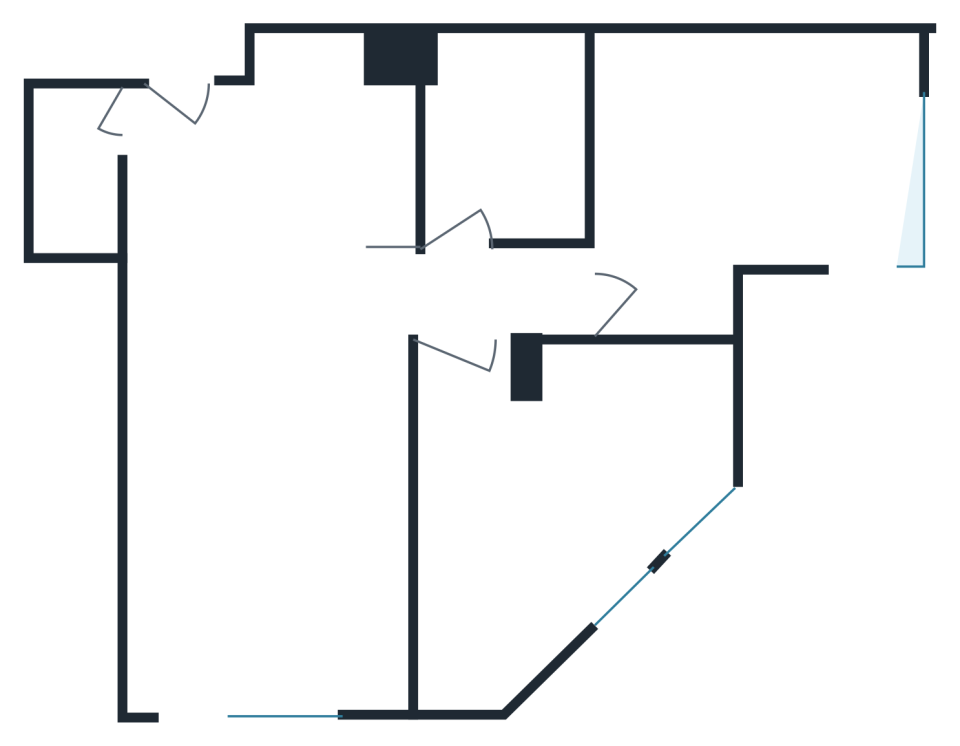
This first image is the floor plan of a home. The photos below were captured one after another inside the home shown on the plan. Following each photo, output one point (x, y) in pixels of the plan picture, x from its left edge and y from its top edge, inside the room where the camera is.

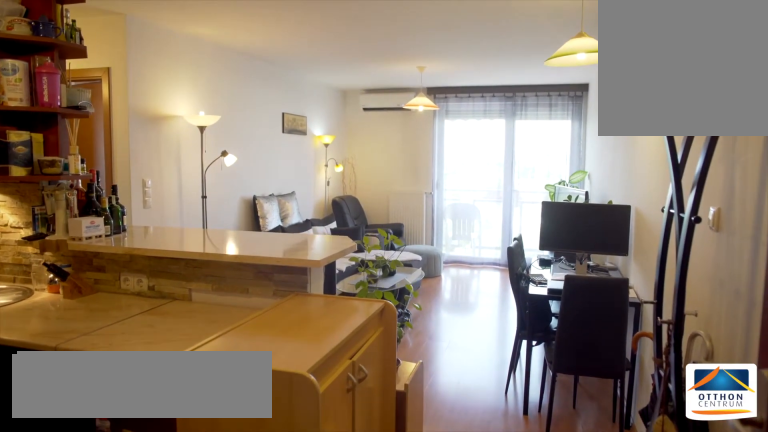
(178, 135)
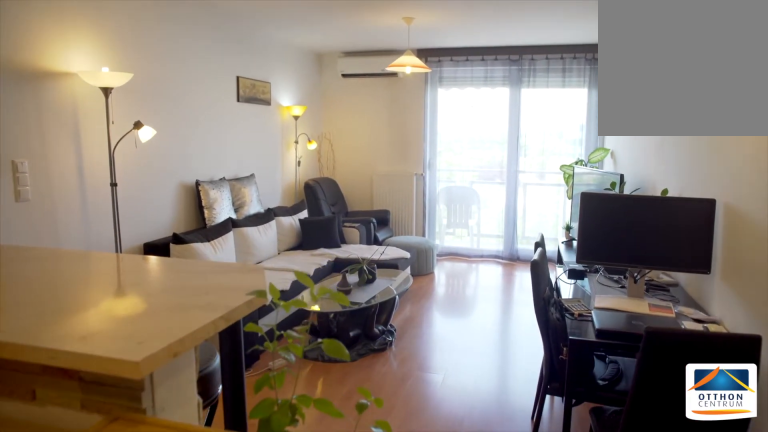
(264, 506)
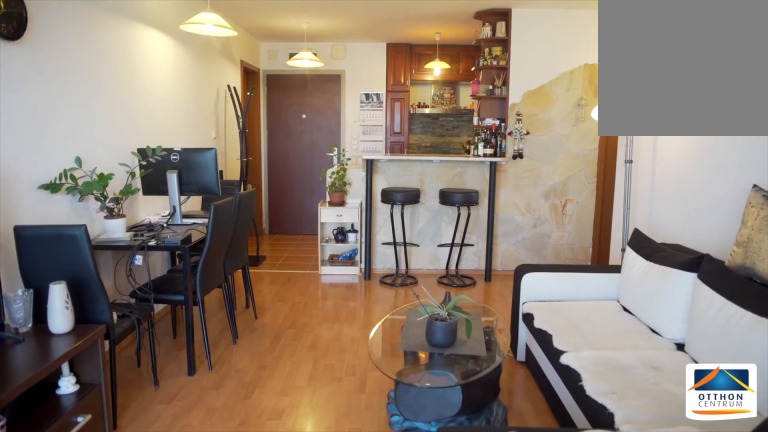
(264, 507)
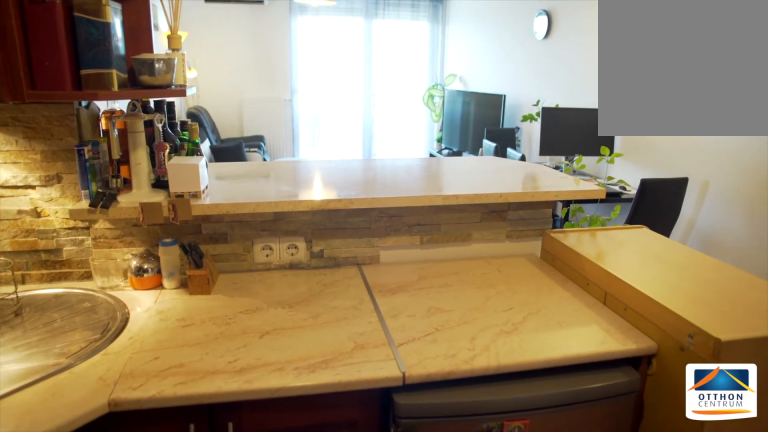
(264, 206)
